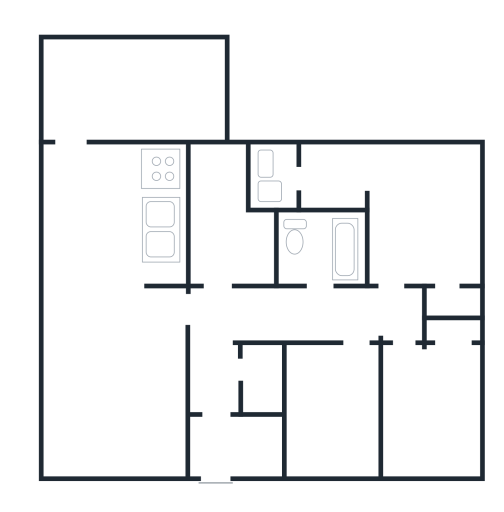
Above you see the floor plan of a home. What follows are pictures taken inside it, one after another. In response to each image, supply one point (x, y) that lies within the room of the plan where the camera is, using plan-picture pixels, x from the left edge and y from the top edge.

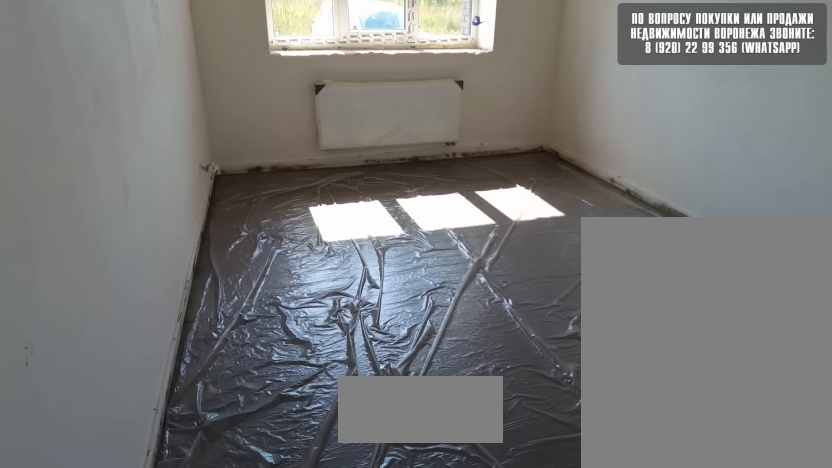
(348, 405)
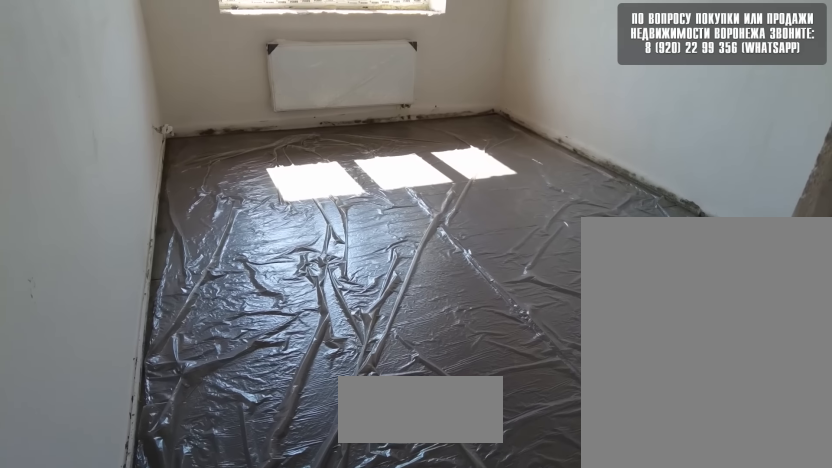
(348, 404)
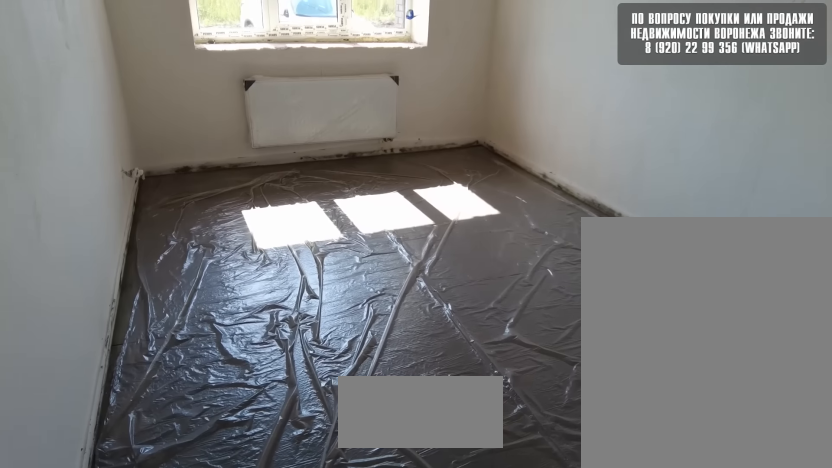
(348, 406)
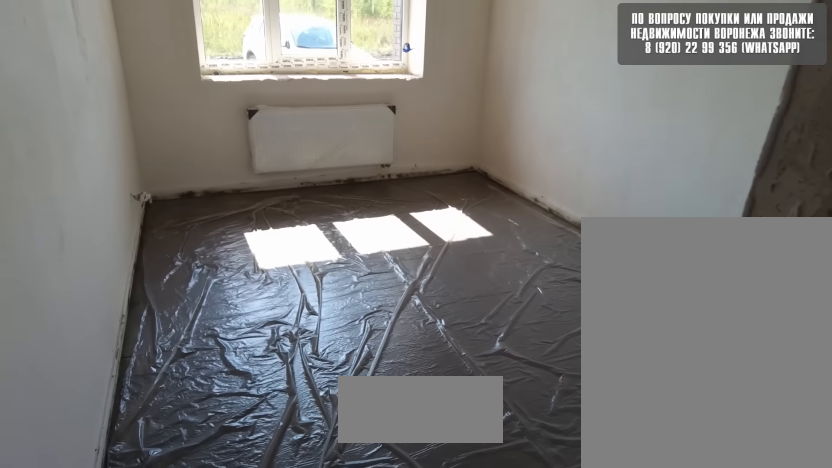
(348, 404)
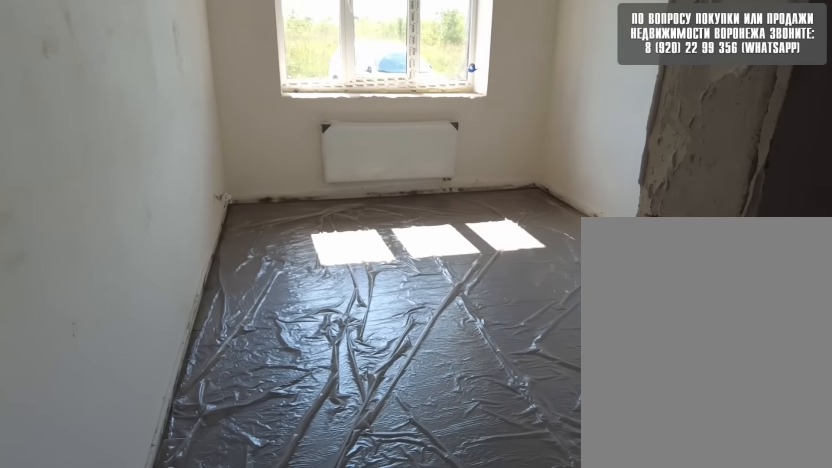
(324, 354)
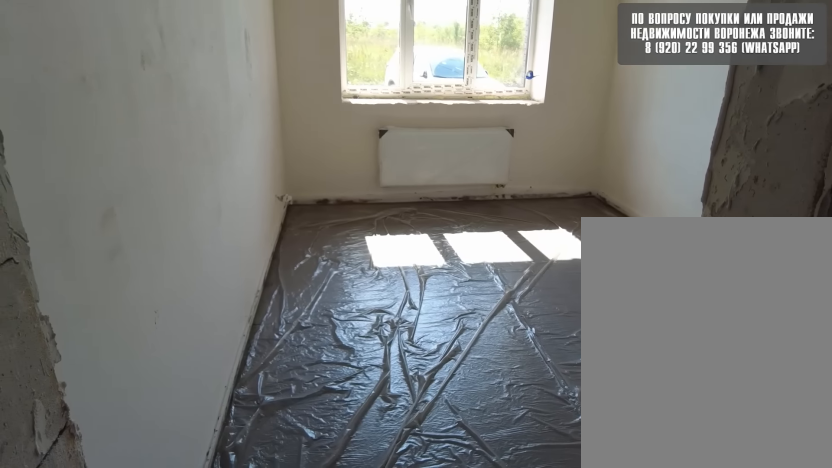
(347, 404)
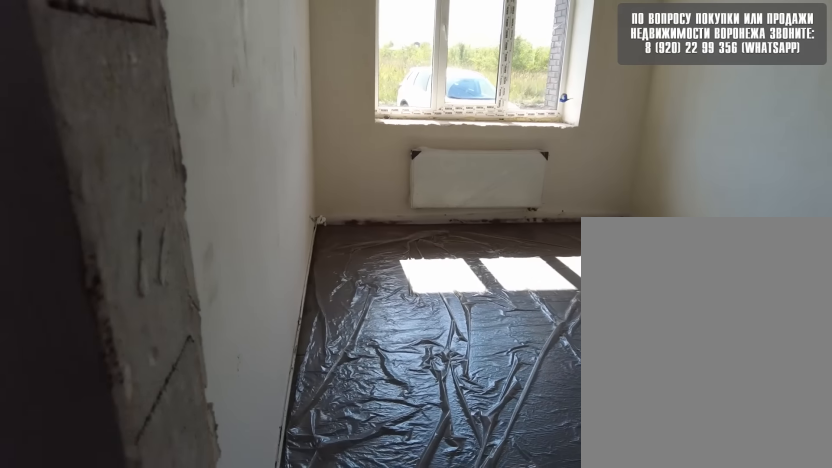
(348, 406)
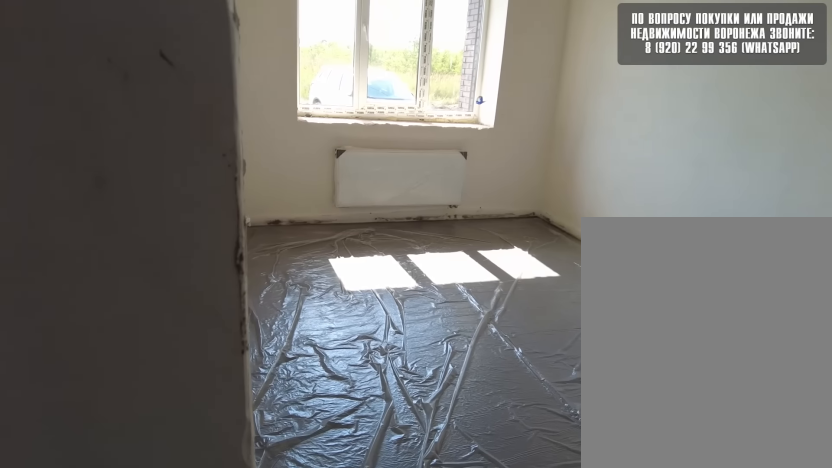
(348, 404)
